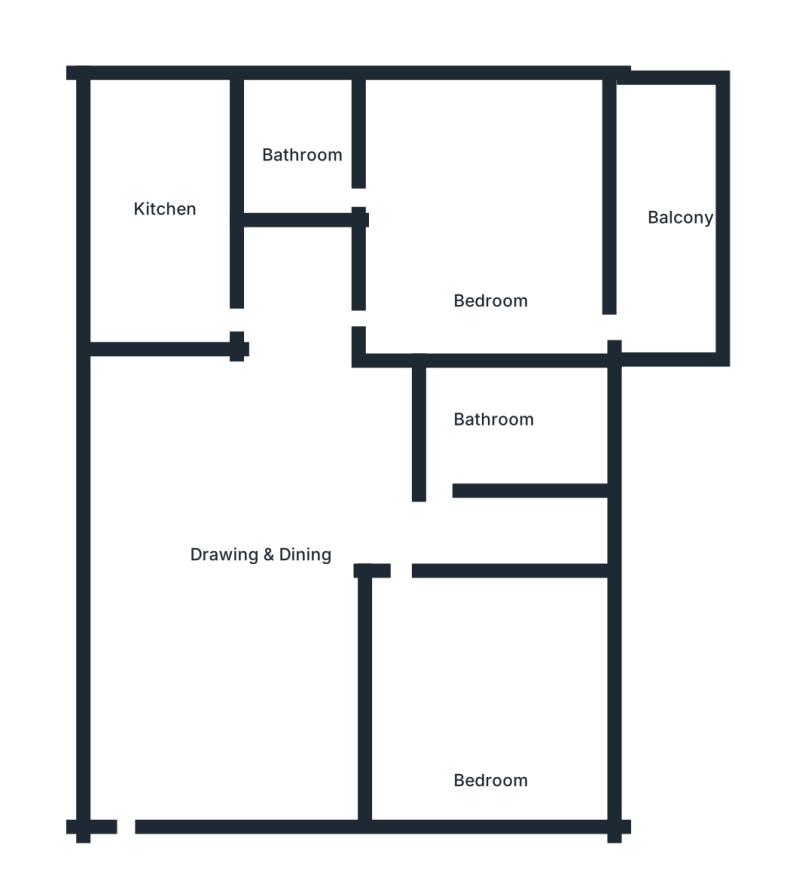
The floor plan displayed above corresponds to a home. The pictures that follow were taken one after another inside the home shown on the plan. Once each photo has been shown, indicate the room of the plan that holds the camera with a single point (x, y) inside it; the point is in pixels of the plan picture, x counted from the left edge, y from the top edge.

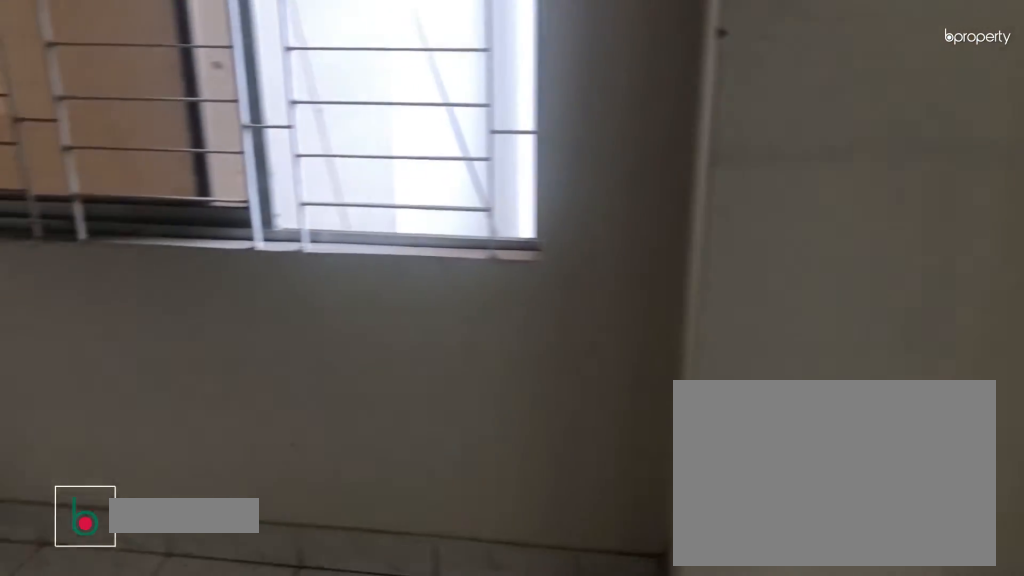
(480, 226)
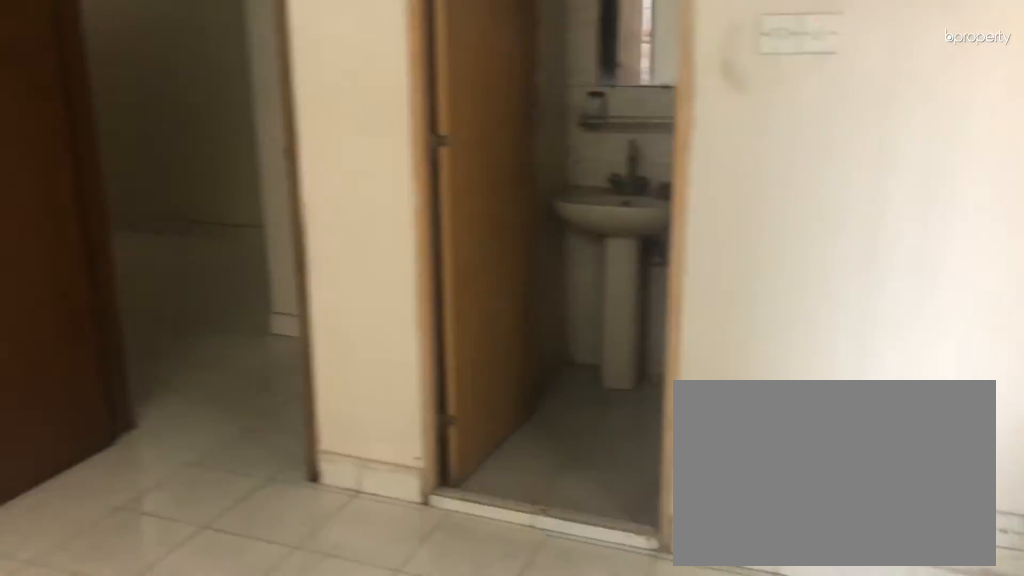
(480, 226)
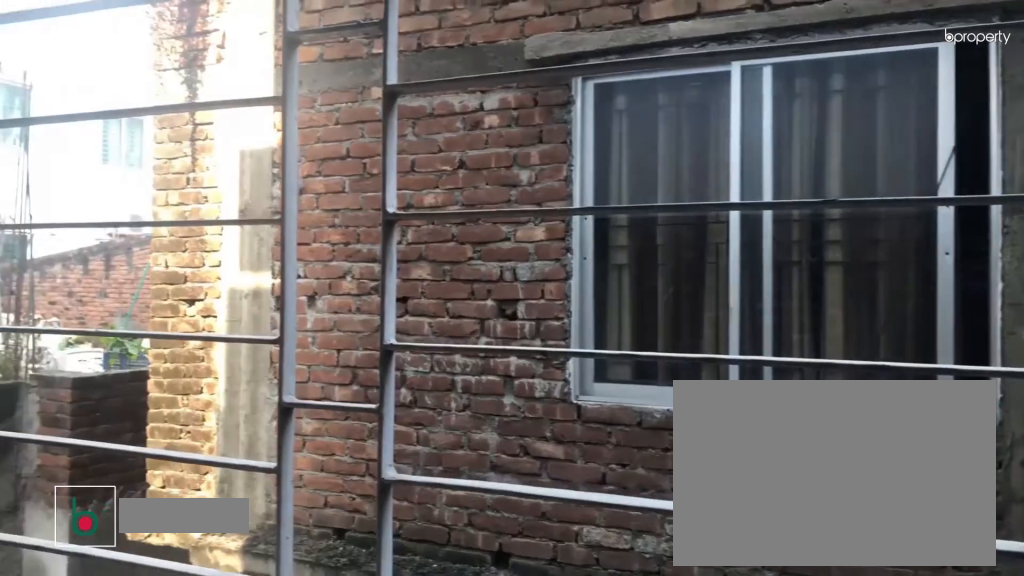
(669, 198)
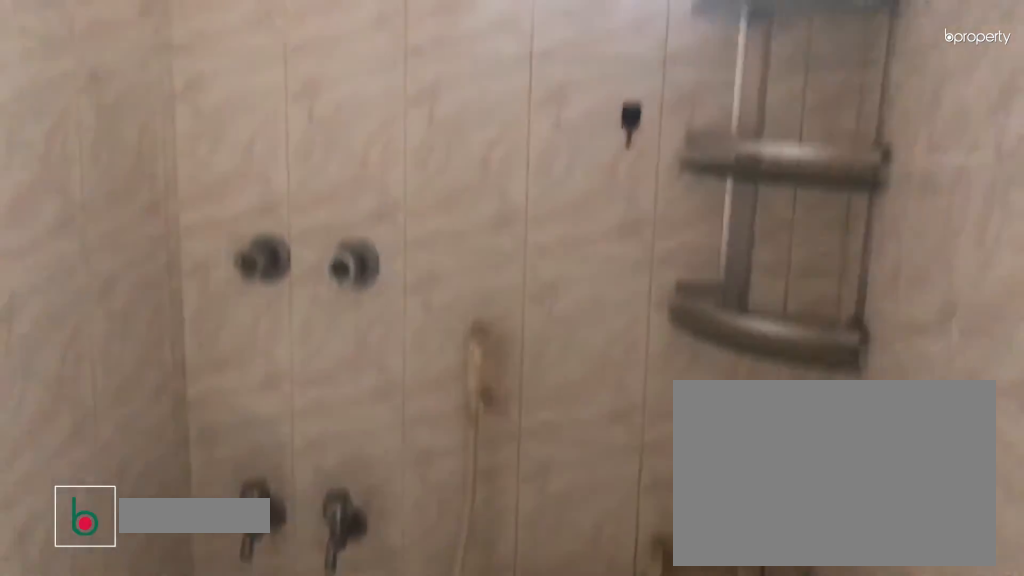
(303, 141)
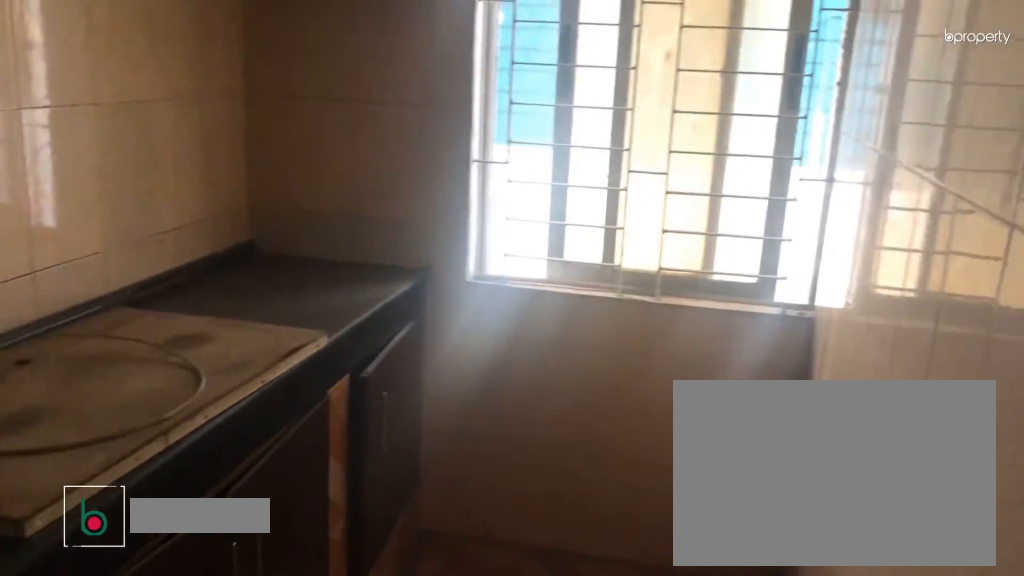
(166, 187)
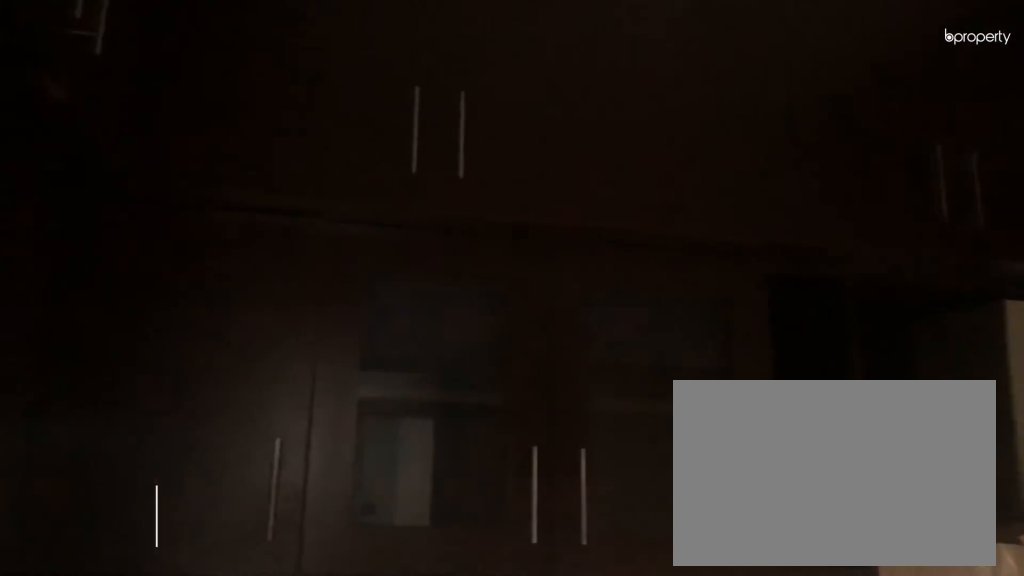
(166, 186)
